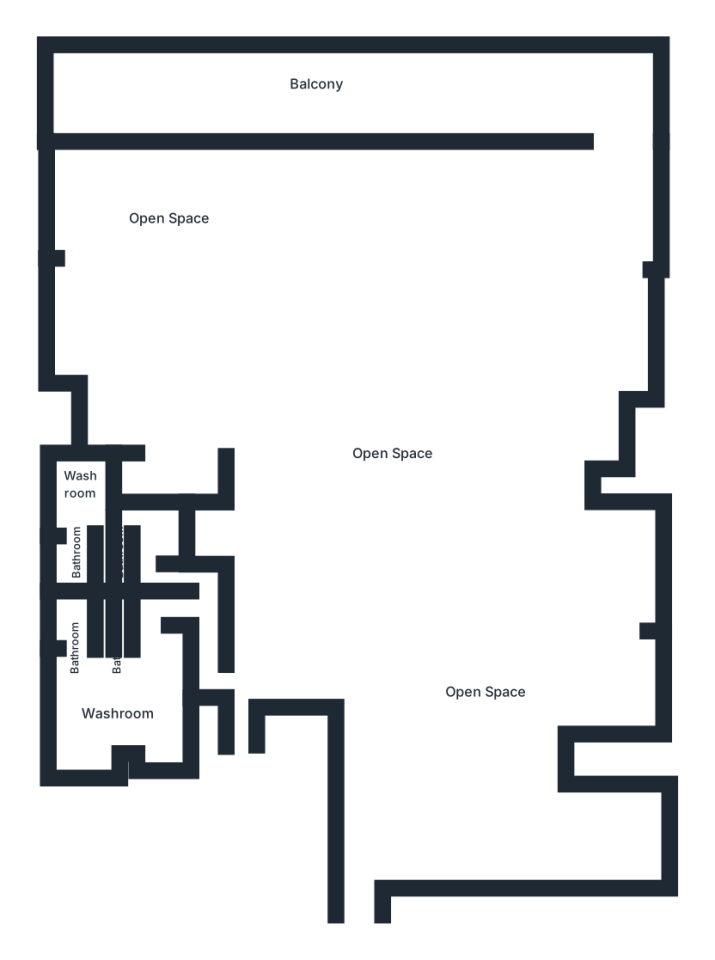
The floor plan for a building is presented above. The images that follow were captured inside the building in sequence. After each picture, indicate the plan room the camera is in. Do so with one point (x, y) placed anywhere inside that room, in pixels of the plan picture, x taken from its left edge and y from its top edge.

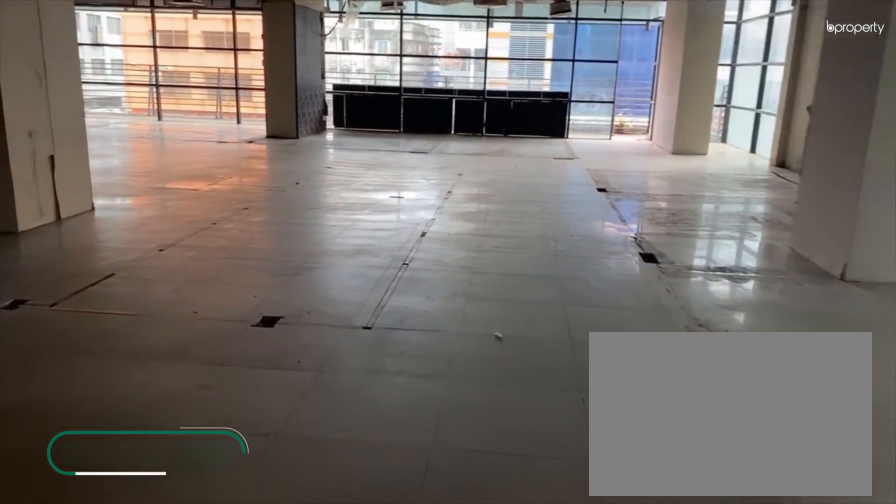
(431, 542)
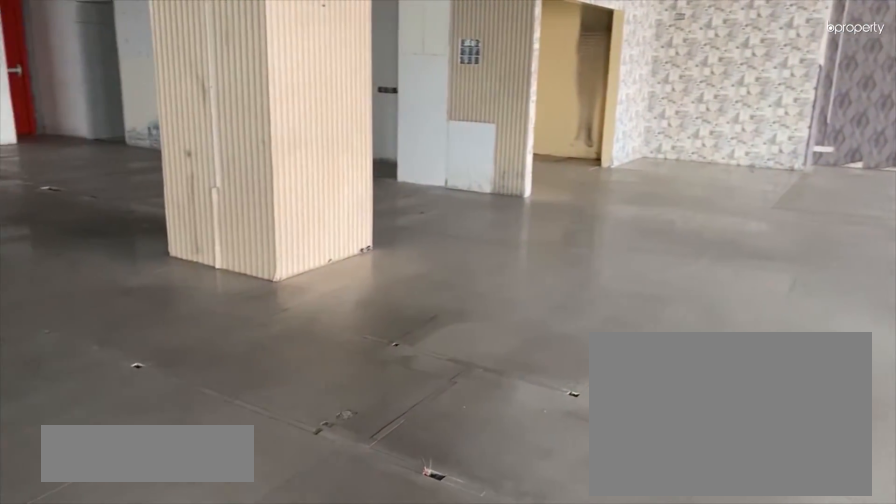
(354, 381)
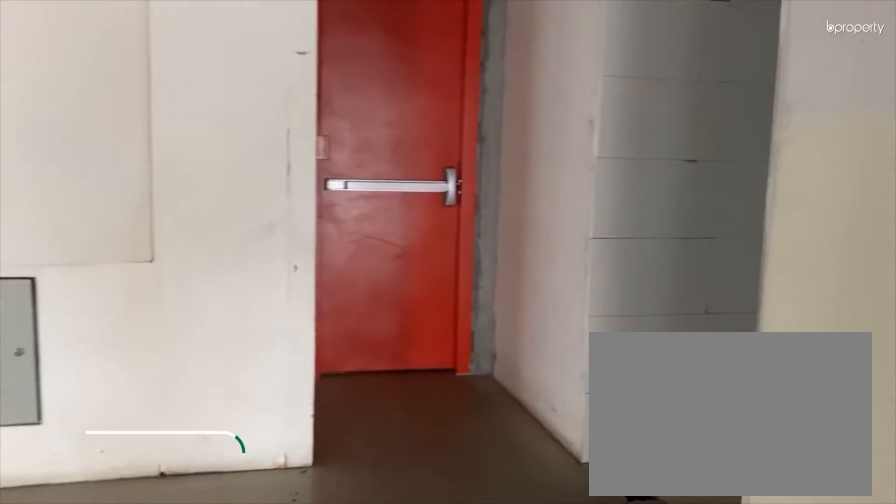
(296, 641)
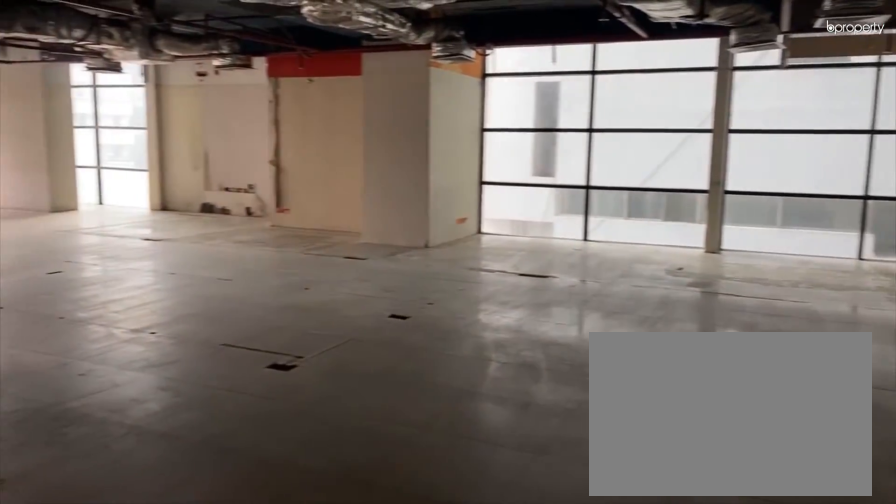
(296, 641)
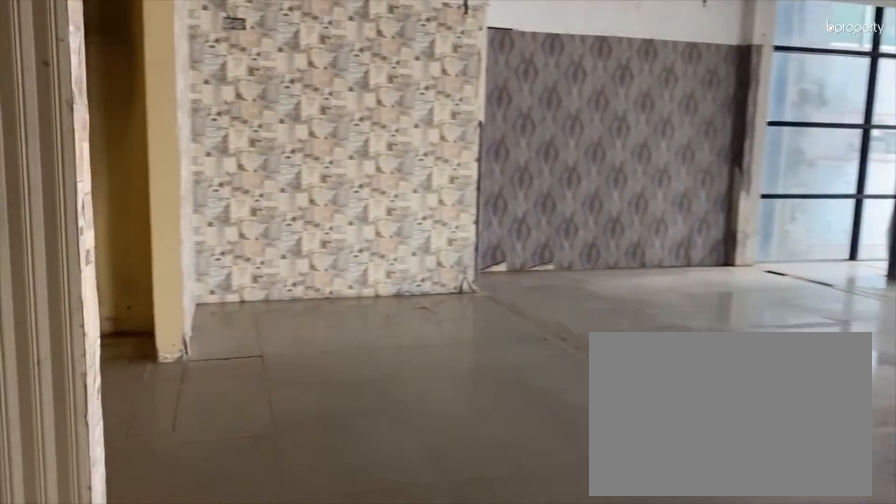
(189, 403)
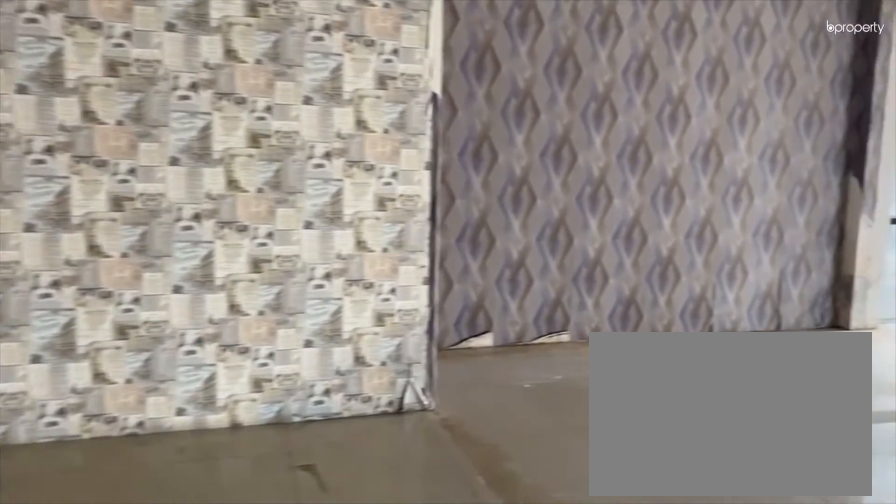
(189, 403)
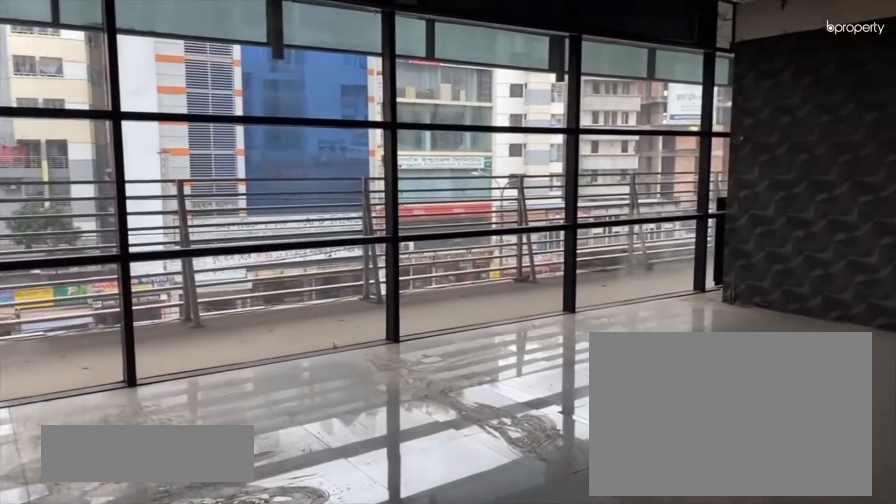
(243, 242)
